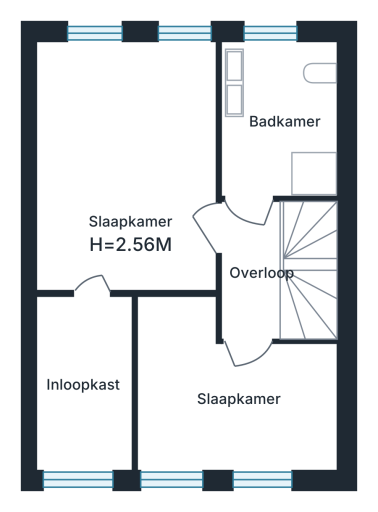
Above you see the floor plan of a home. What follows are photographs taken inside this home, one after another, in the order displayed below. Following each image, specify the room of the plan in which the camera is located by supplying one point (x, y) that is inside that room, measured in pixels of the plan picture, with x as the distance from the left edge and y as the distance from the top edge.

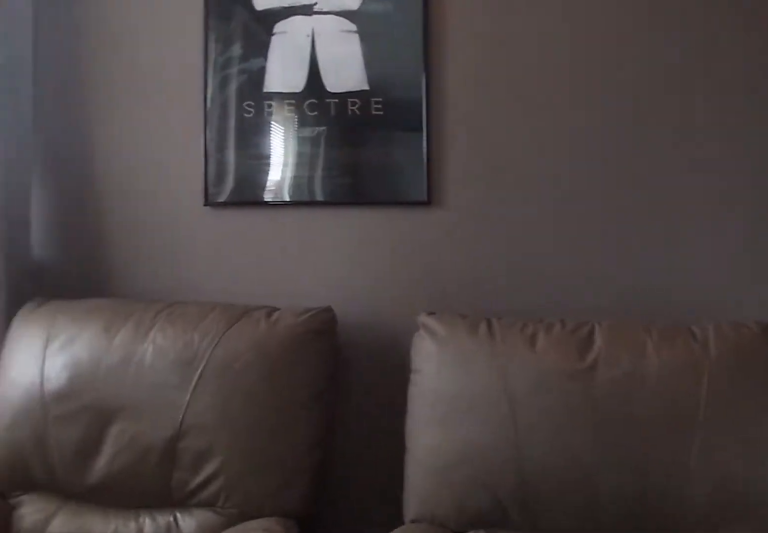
(246, 454)
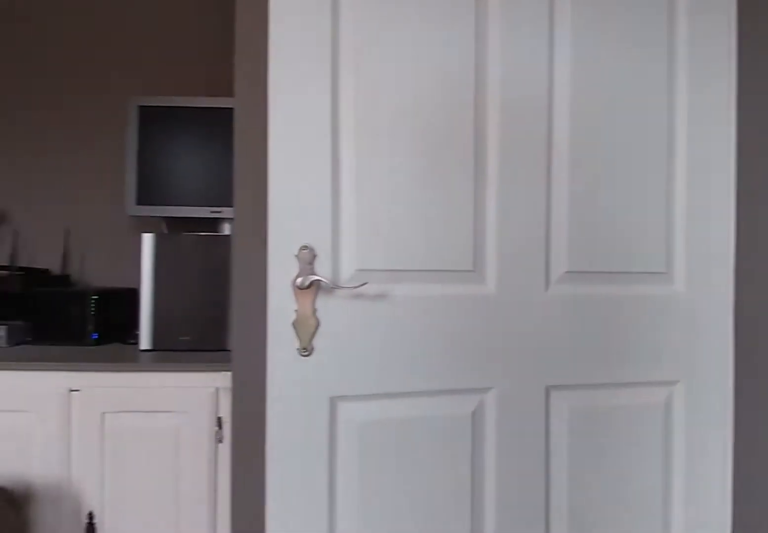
(246, 454)
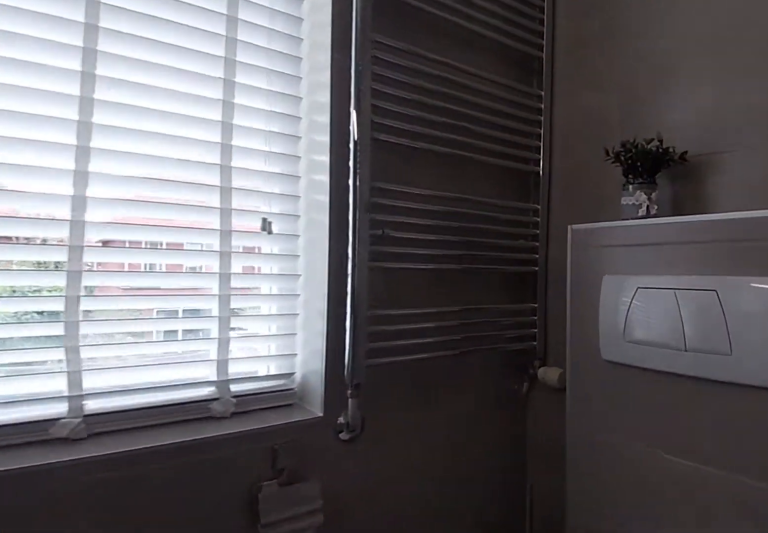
(279, 118)
